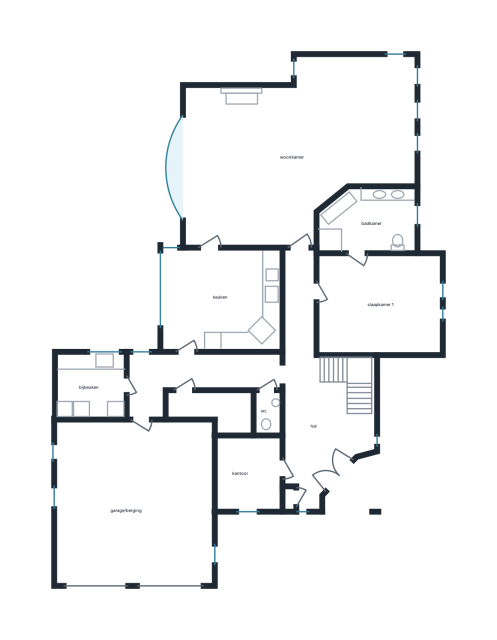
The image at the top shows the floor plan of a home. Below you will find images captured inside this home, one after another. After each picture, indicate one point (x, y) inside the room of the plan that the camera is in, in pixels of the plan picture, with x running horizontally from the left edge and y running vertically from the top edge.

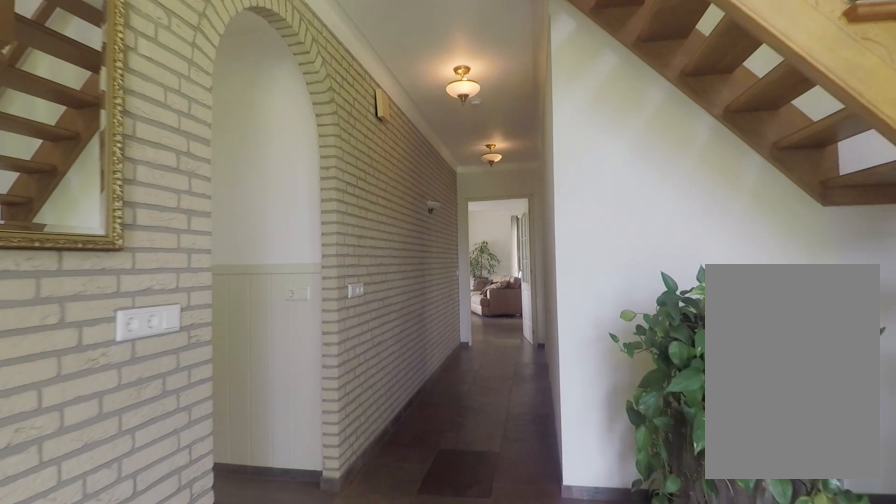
(313, 396)
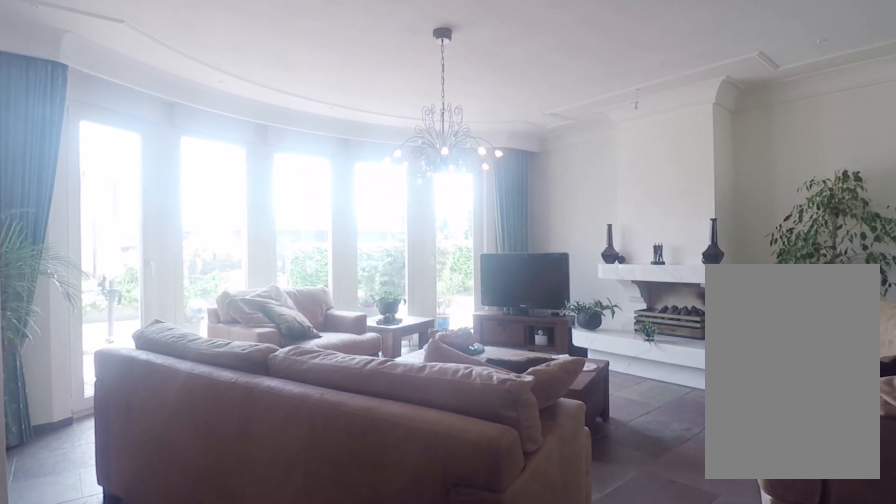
(289, 149)
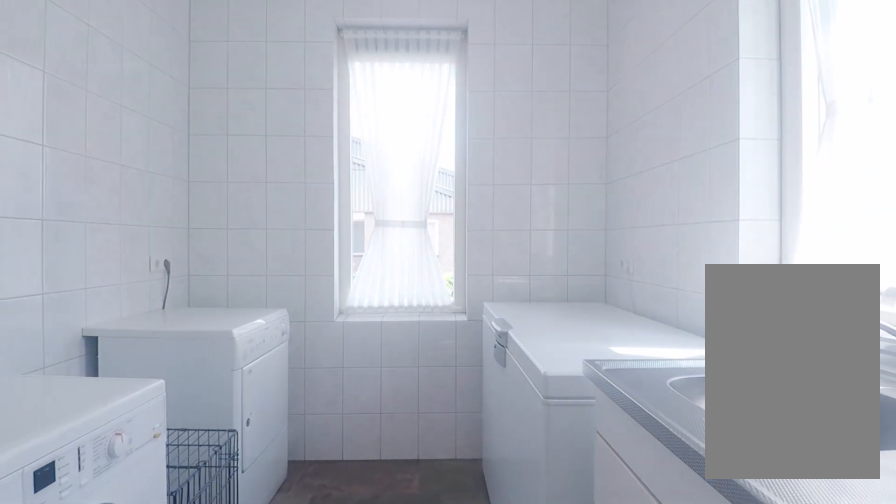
(91, 386)
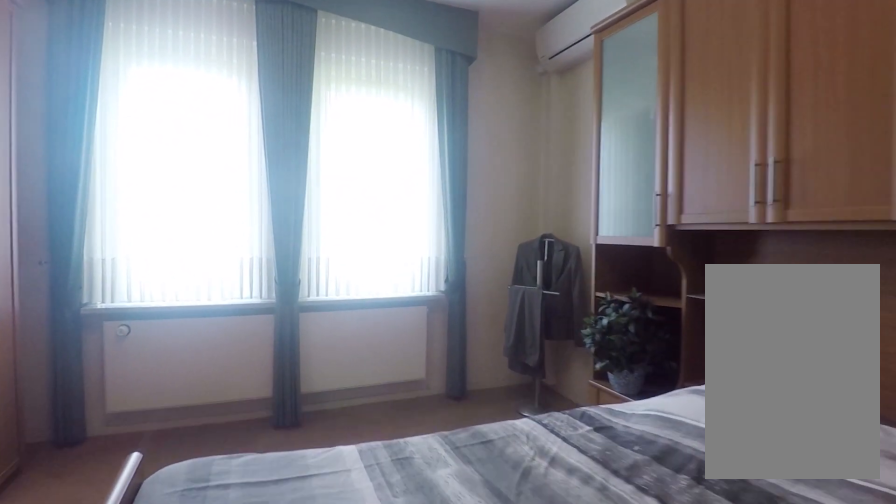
(377, 304)
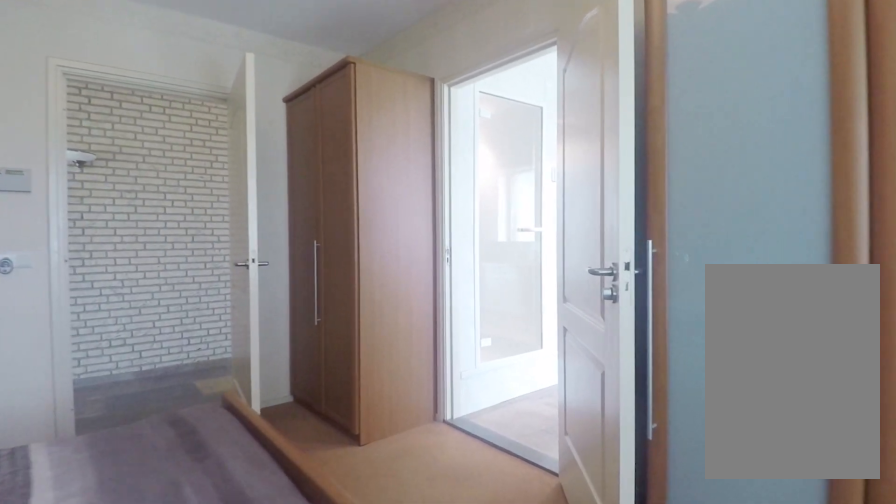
(377, 304)
